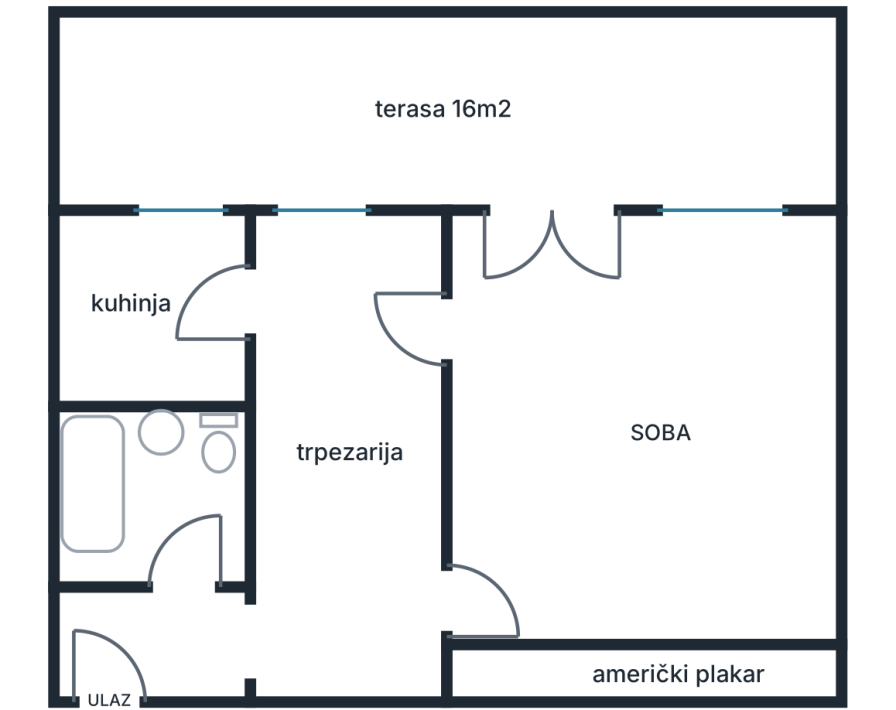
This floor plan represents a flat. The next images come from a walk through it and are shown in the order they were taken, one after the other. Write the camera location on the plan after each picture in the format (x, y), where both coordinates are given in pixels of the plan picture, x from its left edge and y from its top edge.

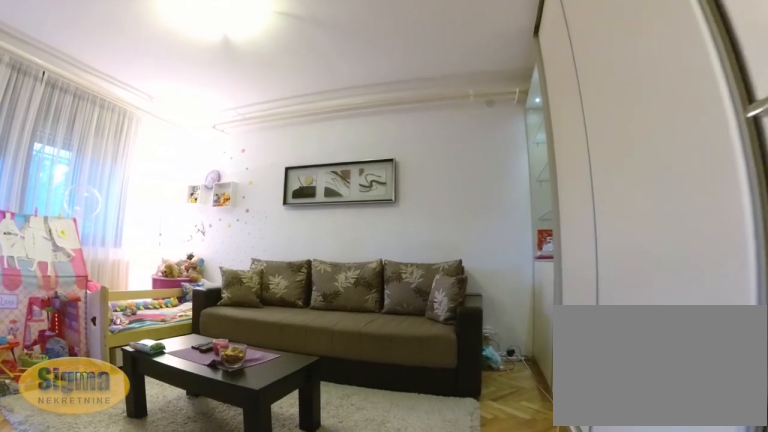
(485, 612)
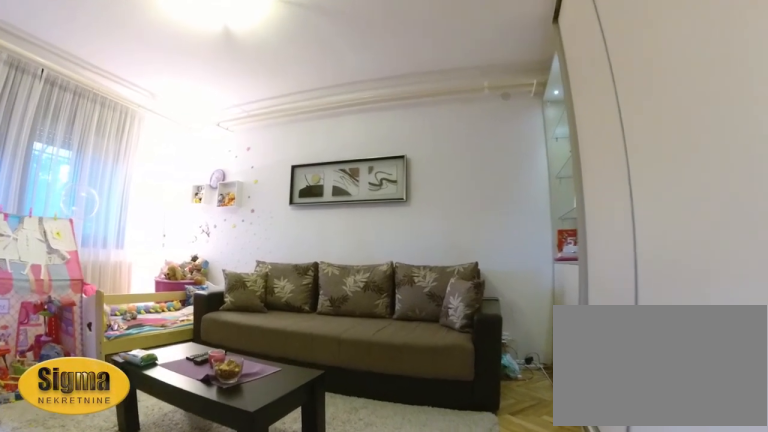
(502, 611)
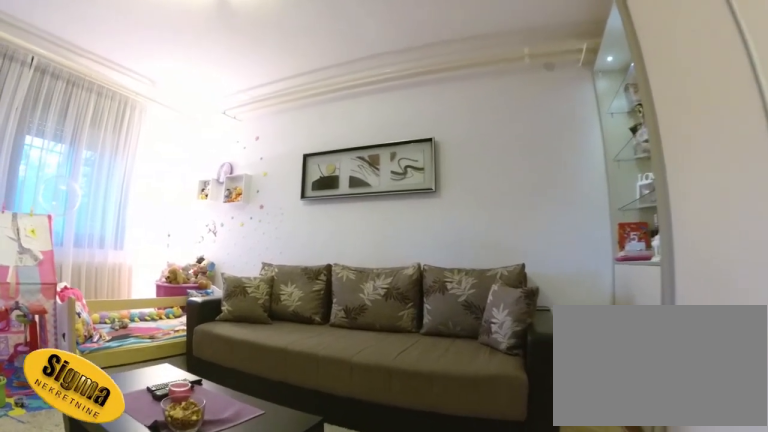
(551, 610)
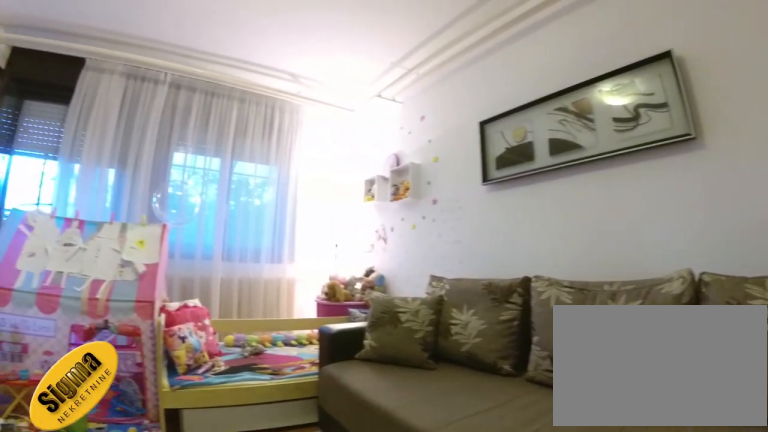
(660, 606)
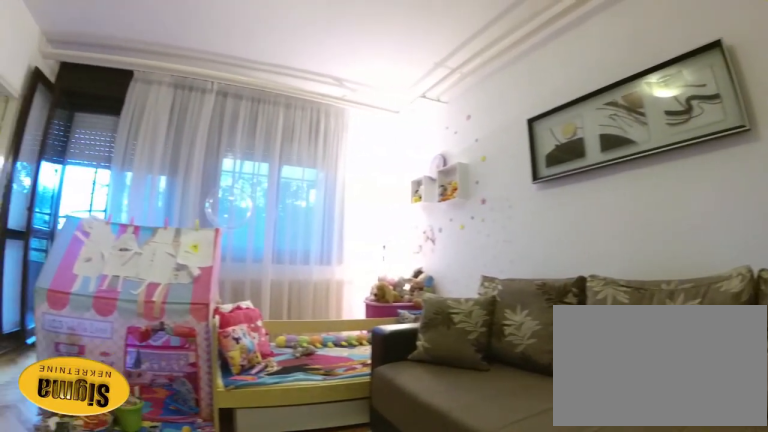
(665, 607)
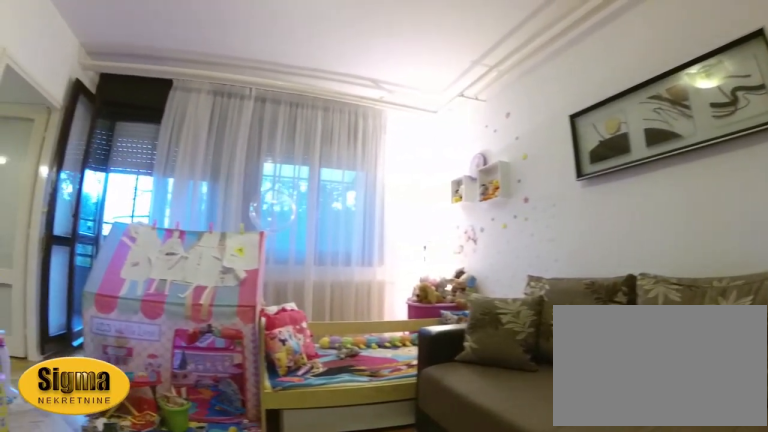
(669, 607)
